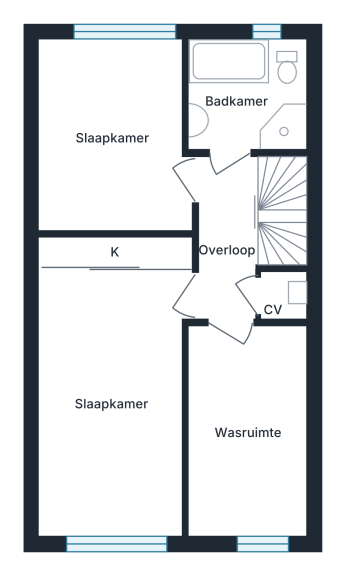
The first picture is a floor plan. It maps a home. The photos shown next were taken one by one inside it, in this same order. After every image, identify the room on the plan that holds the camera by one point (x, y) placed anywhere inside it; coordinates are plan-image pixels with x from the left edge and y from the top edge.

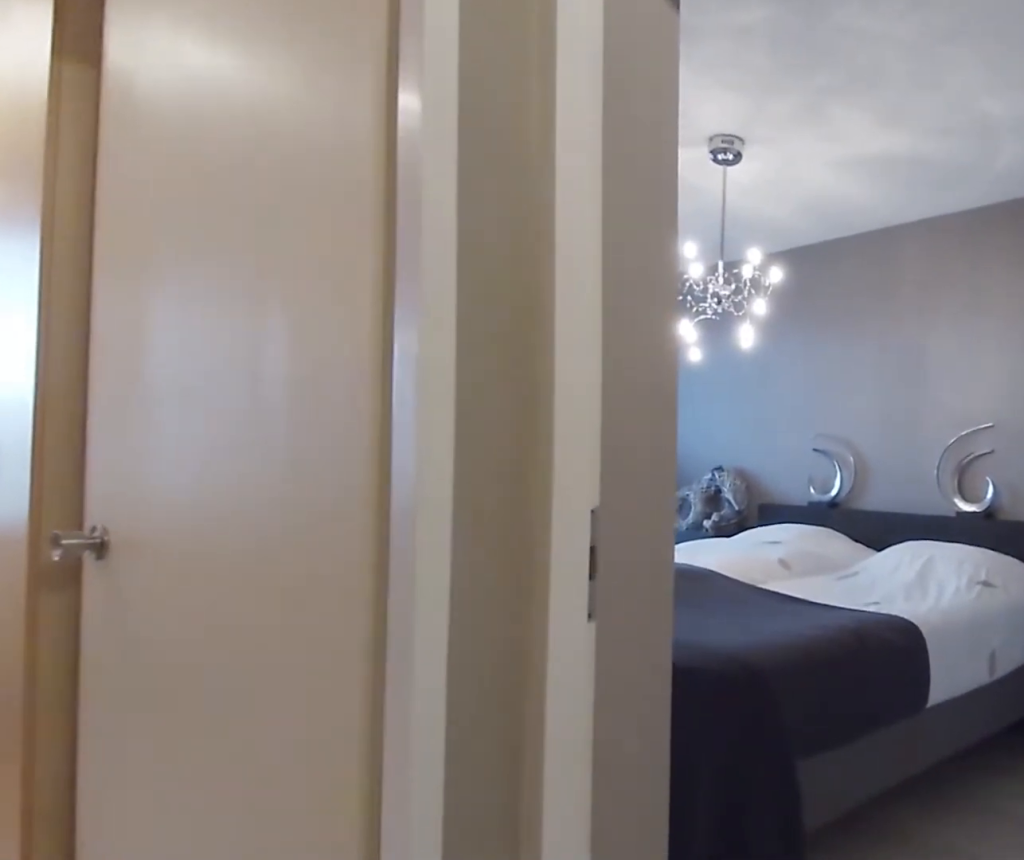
(227, 237)
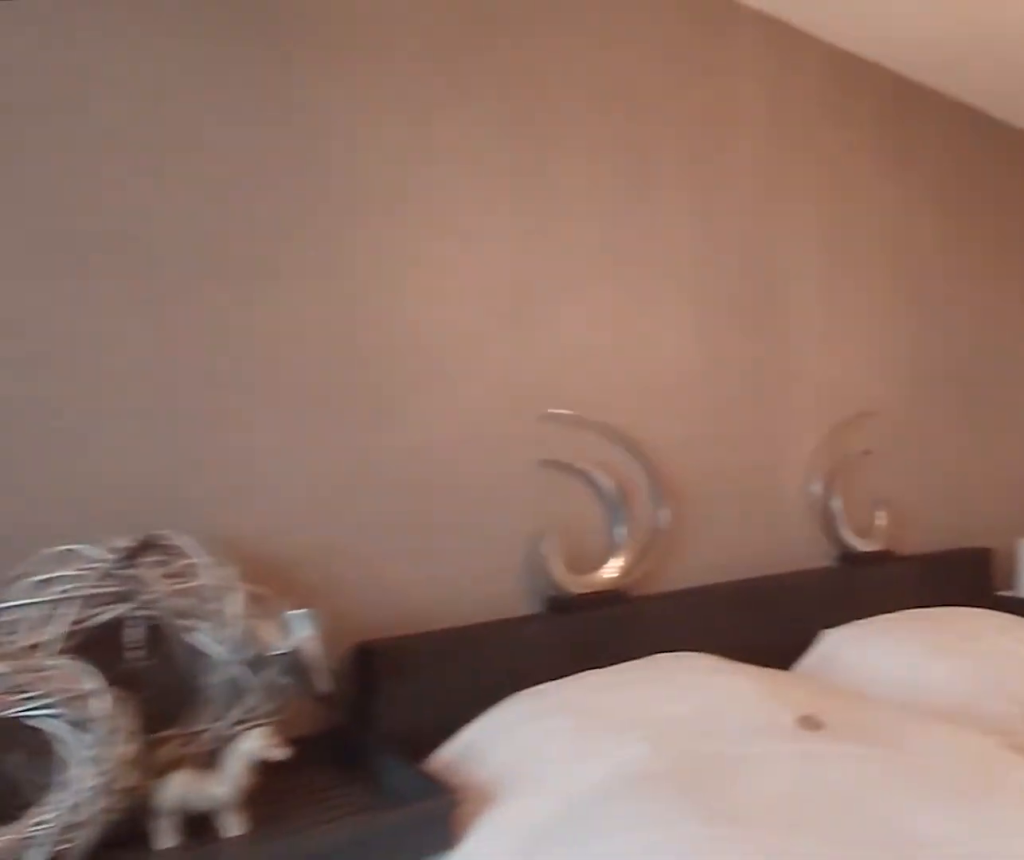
(112, 405)
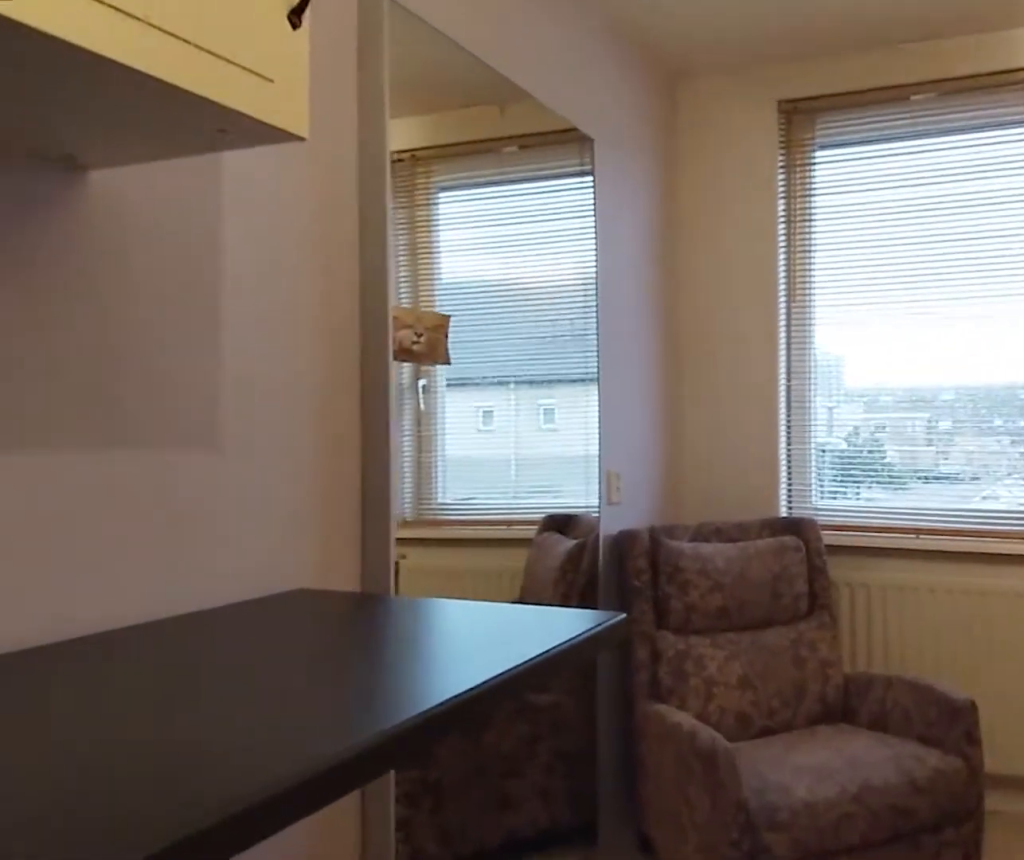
(245, 436)
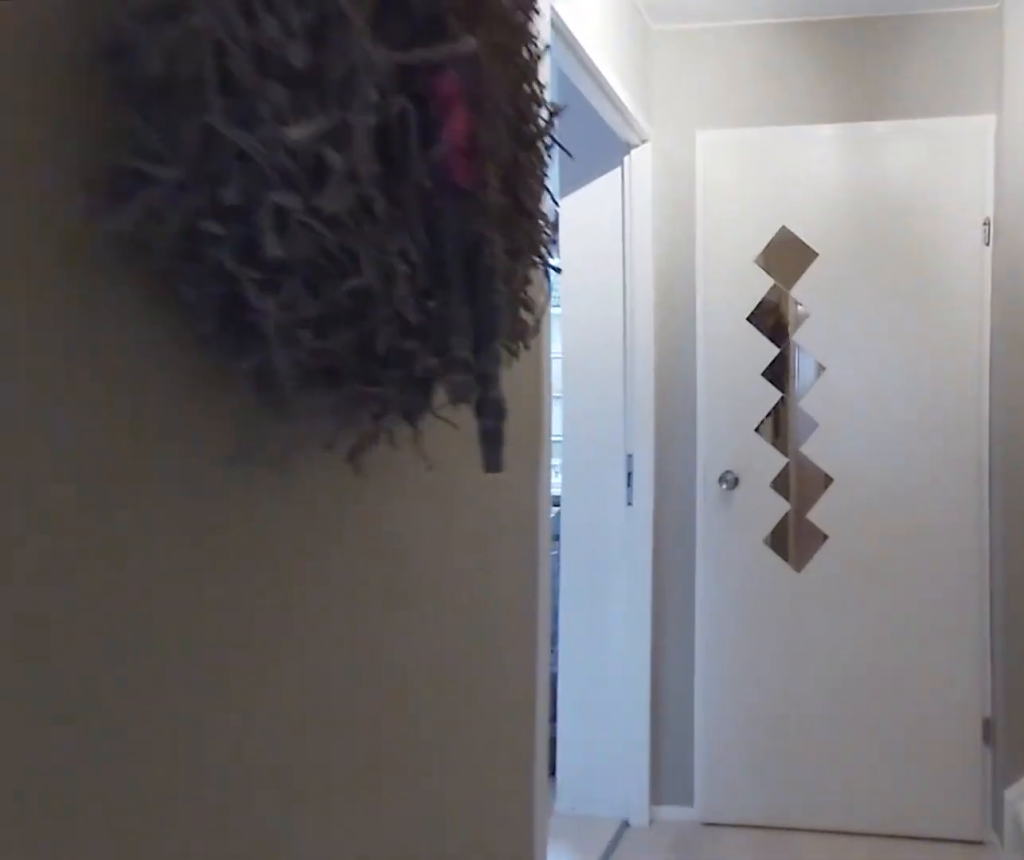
(227, 237)
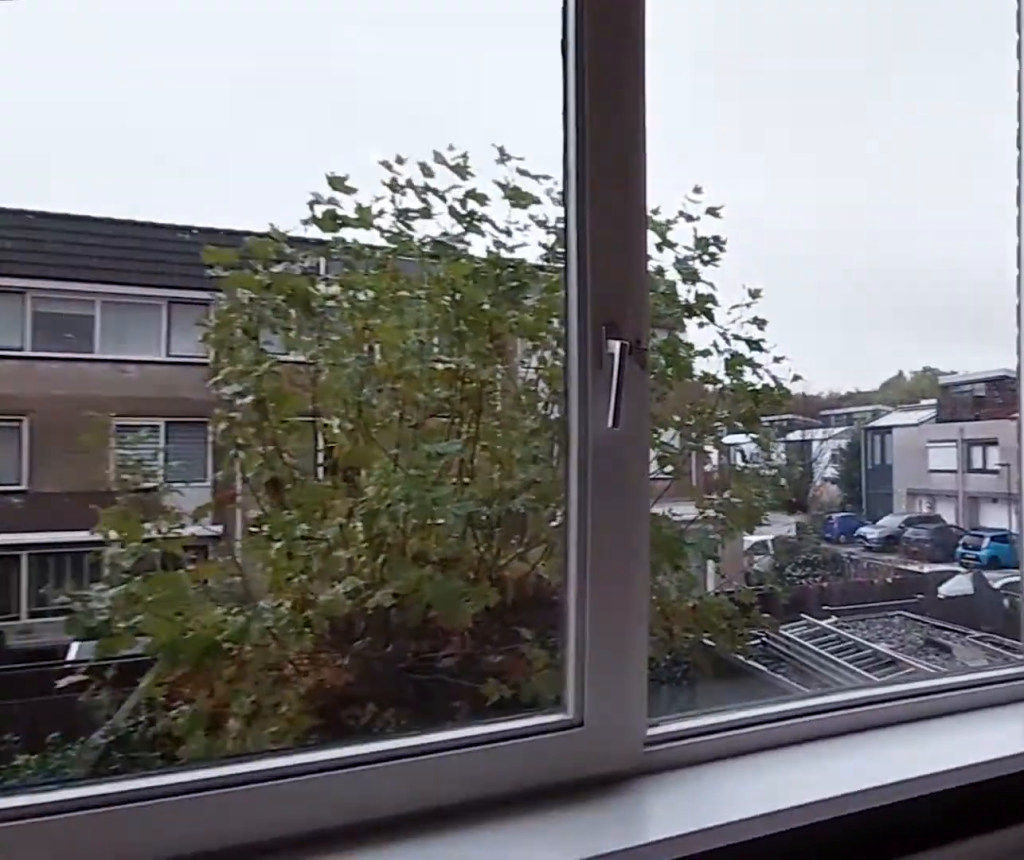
(112, 131)
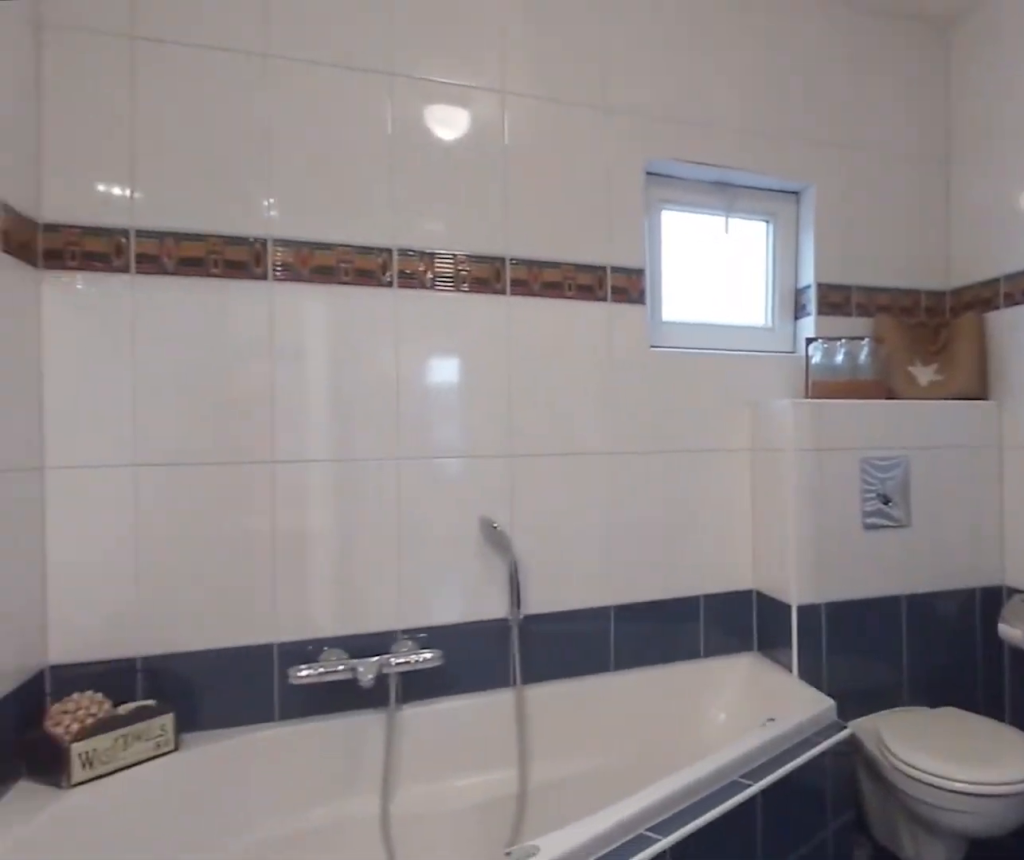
(248, 94)
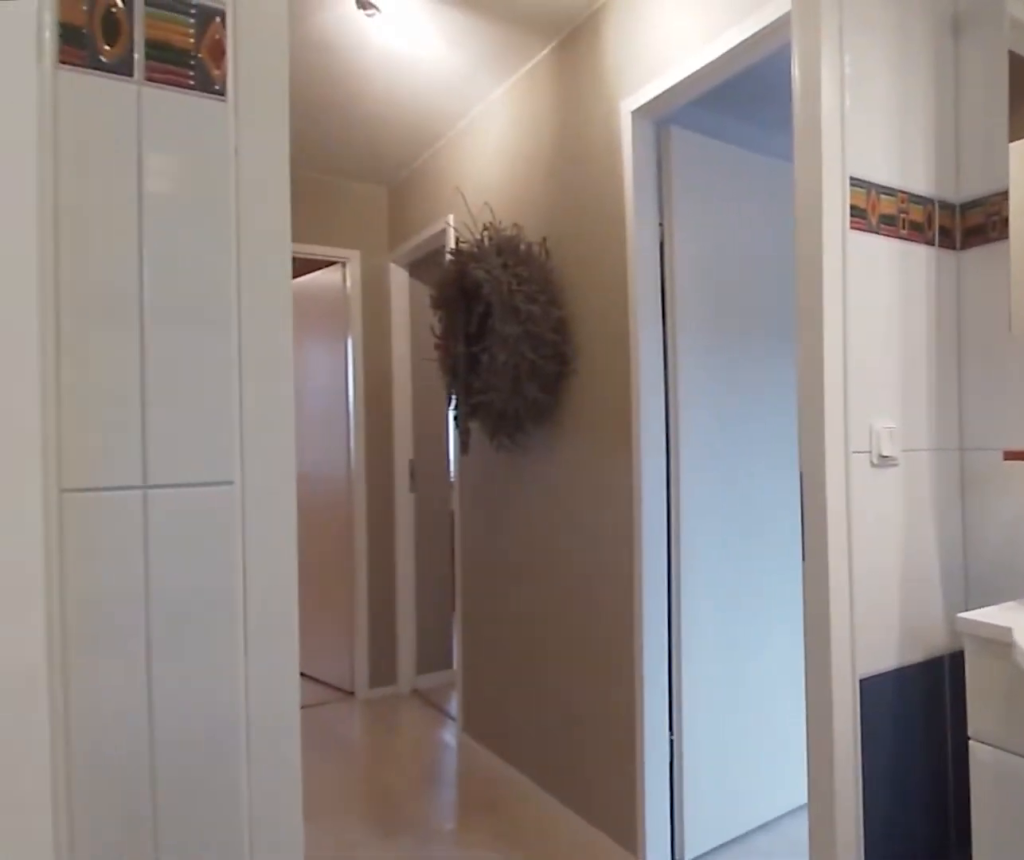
(248, 94)
